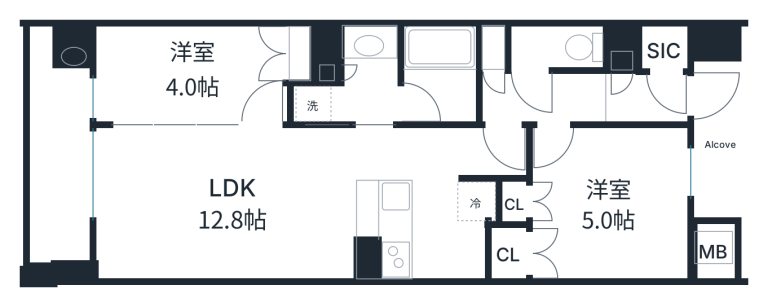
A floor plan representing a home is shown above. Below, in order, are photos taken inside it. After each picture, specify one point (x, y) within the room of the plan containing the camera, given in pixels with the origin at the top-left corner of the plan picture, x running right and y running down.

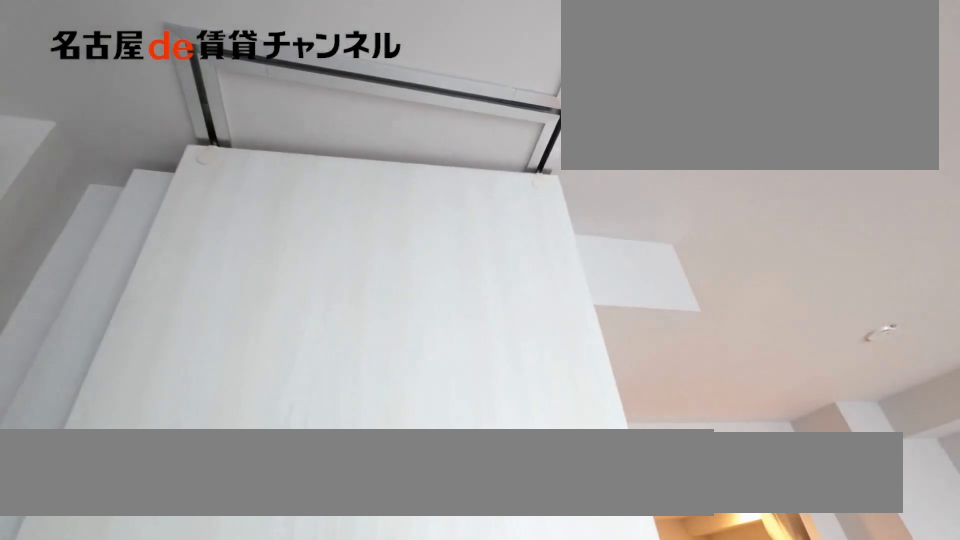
(188, 77)
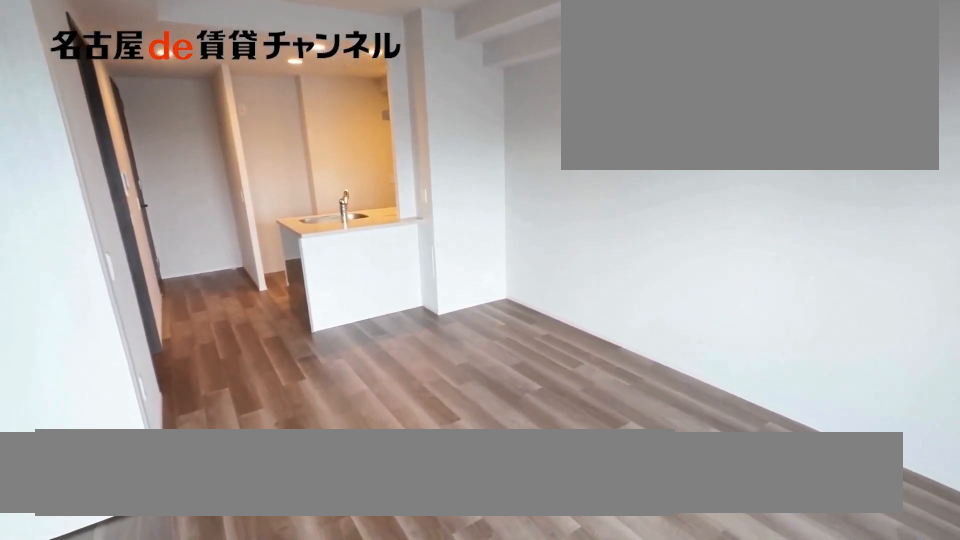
(221, 201)
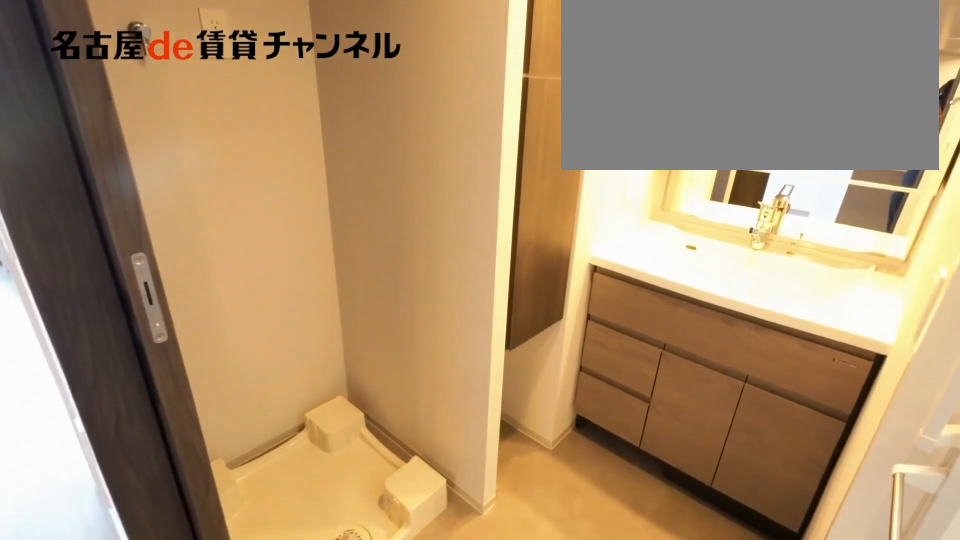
(348, 80)
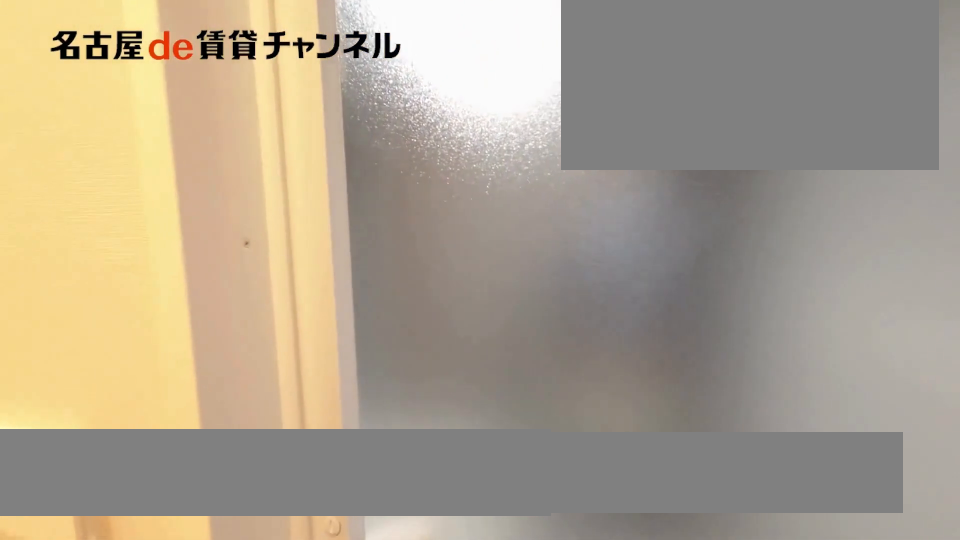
(348, 80)
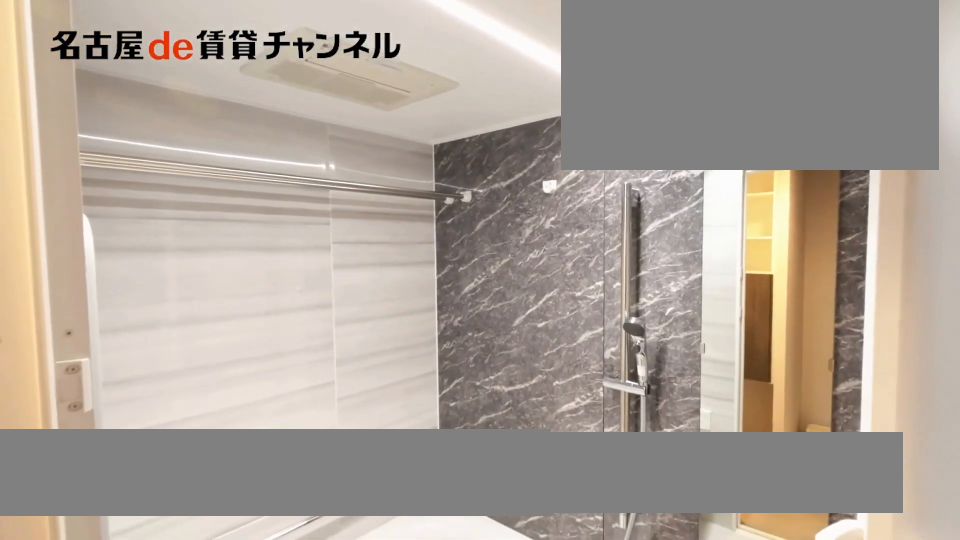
(438, 76)
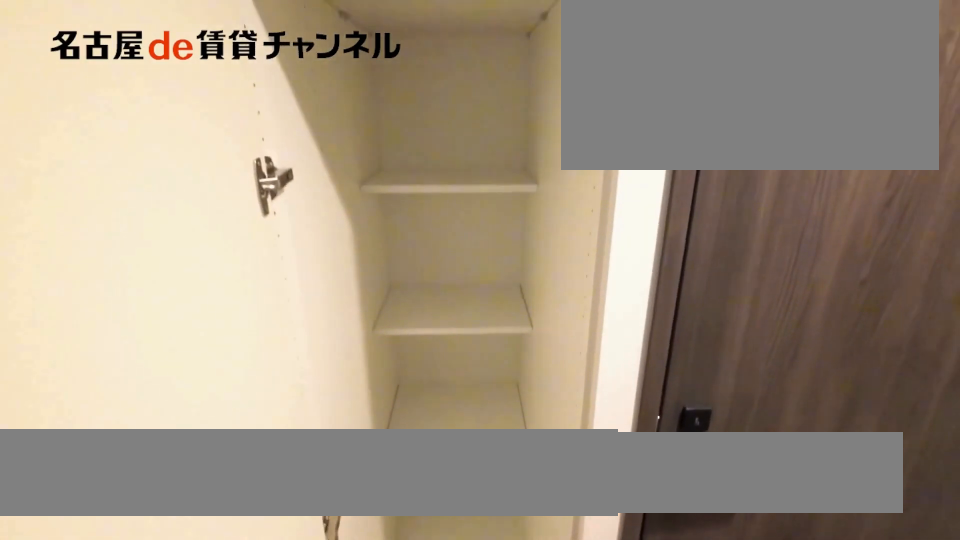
(493, 50)
